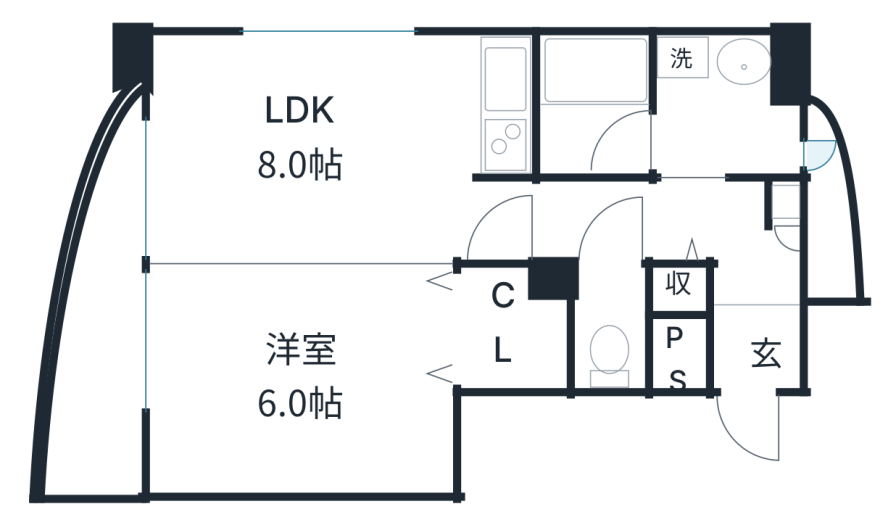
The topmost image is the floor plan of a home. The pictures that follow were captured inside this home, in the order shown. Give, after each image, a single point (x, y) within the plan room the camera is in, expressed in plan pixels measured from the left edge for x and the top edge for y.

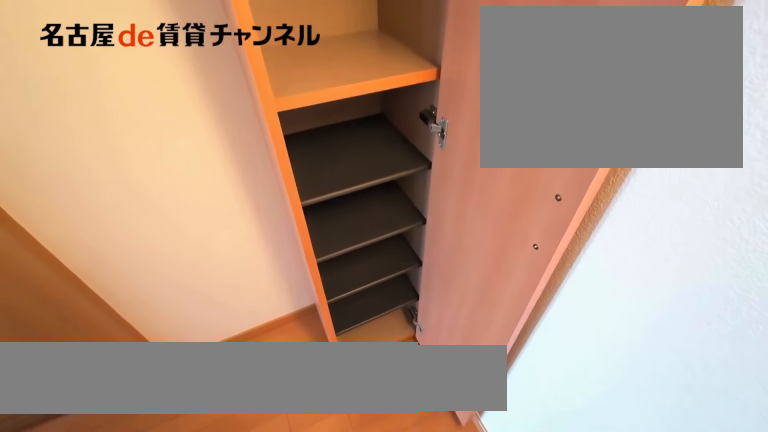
(785, 201)
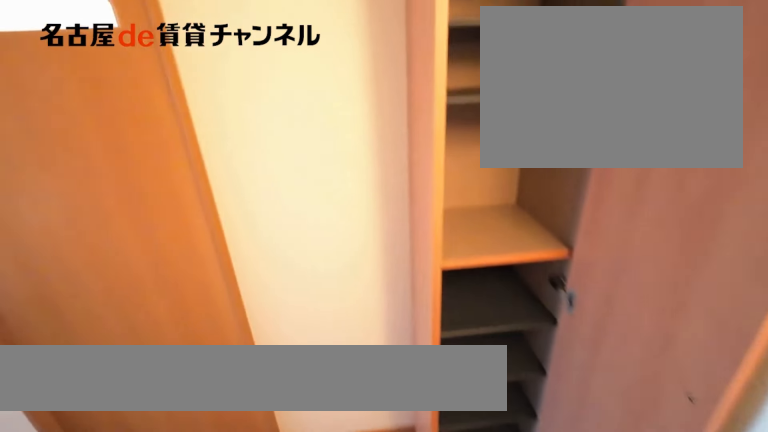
(785, 201)
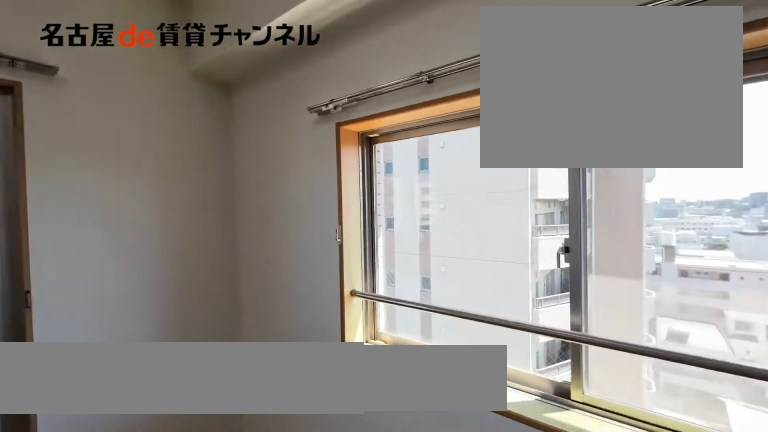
(308, 148)
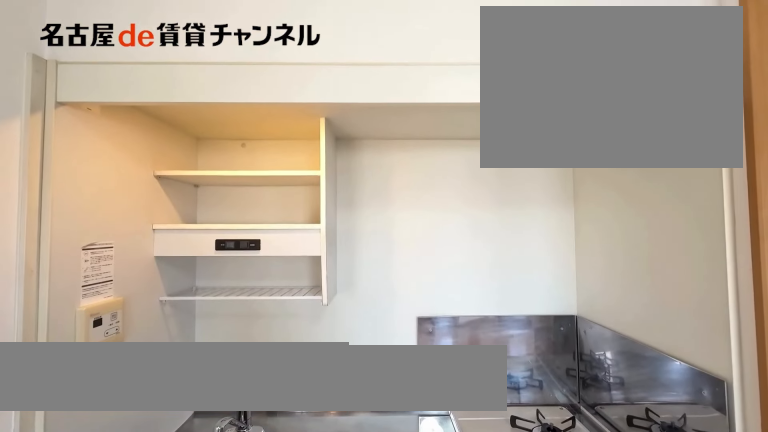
(510, 107)
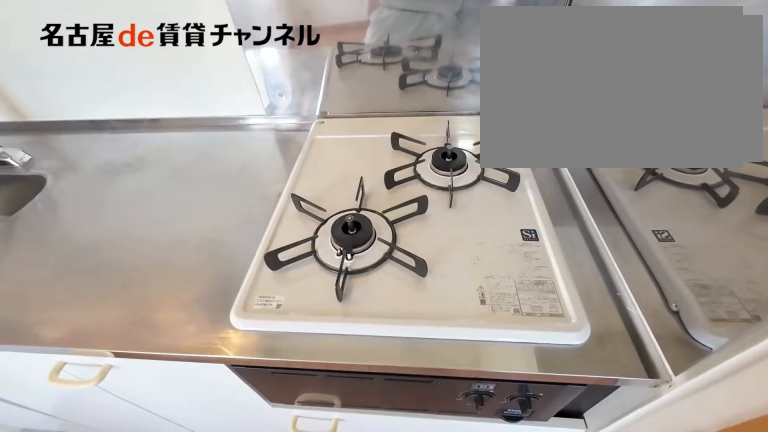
(510, 107)
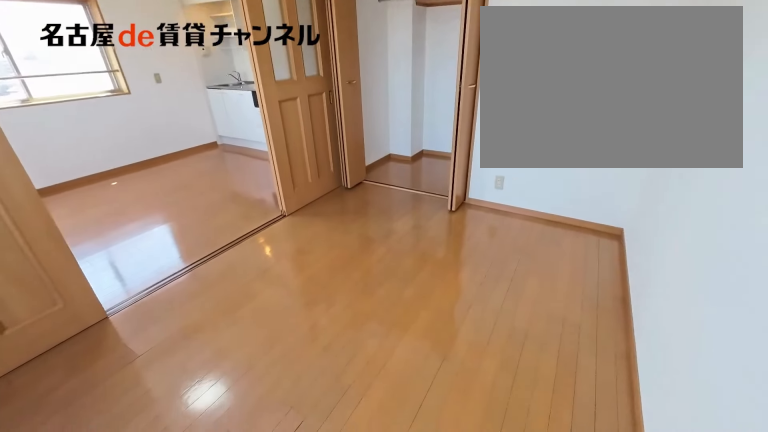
(299, 381)
